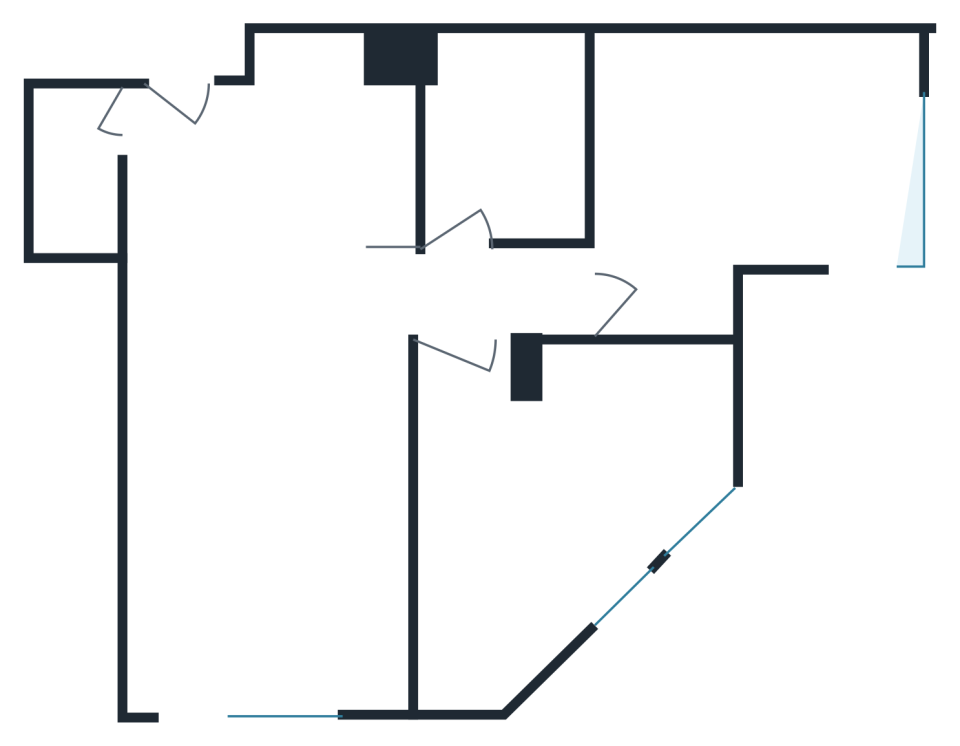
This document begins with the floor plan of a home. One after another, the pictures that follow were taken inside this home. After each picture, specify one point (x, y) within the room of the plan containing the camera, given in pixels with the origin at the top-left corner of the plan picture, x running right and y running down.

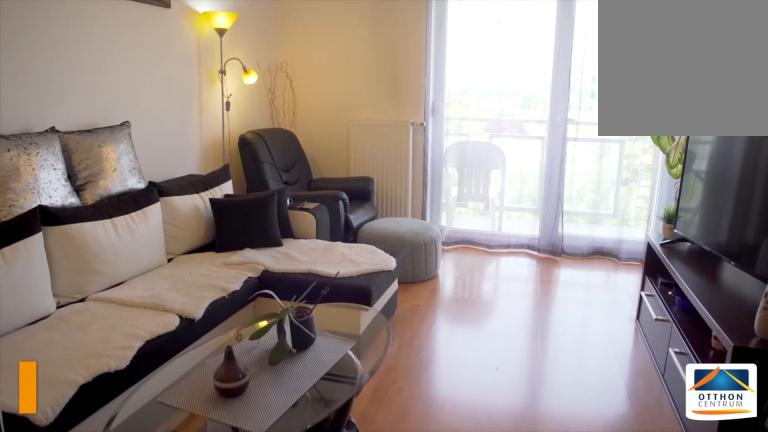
(264, 506)
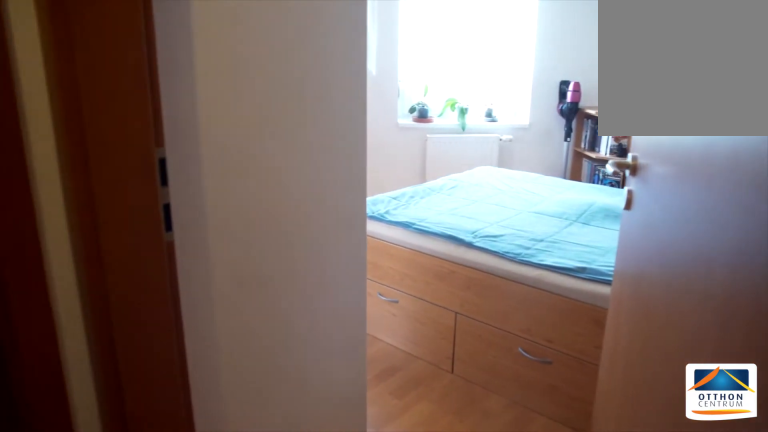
(403, 304)
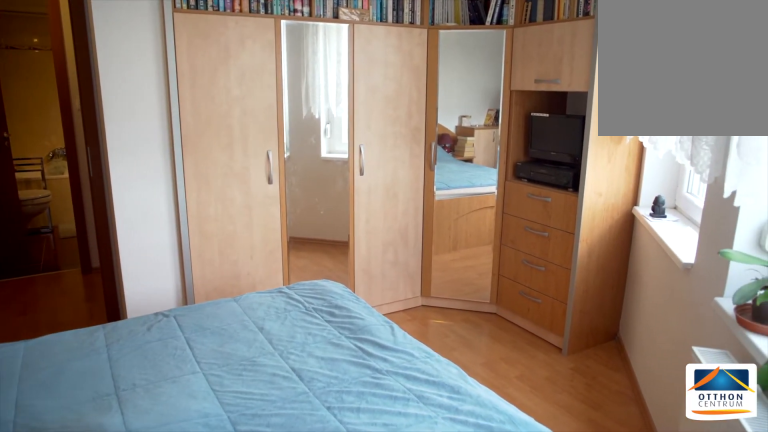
(564, 506)
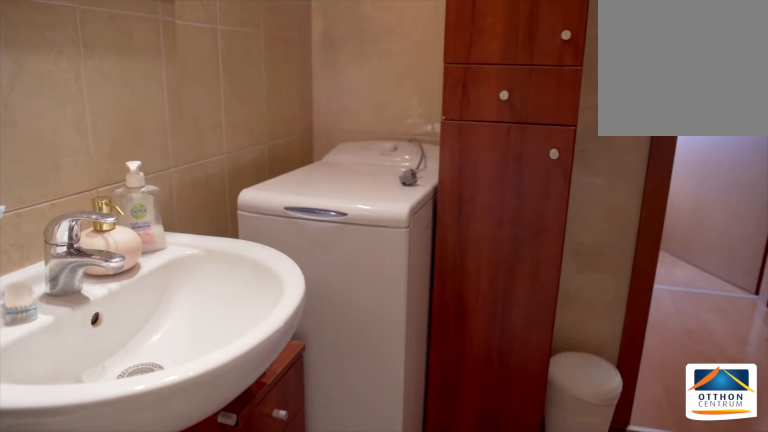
(500, 140)
